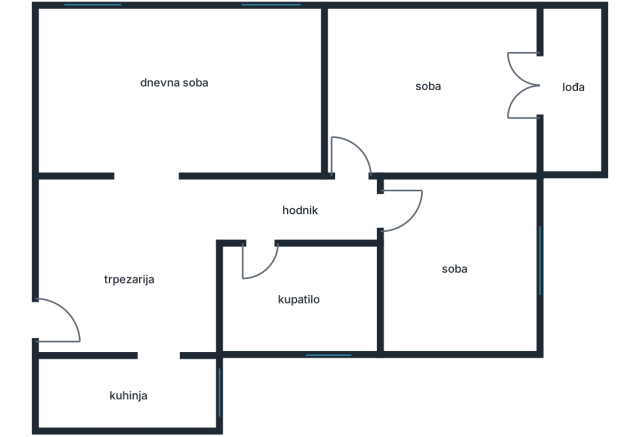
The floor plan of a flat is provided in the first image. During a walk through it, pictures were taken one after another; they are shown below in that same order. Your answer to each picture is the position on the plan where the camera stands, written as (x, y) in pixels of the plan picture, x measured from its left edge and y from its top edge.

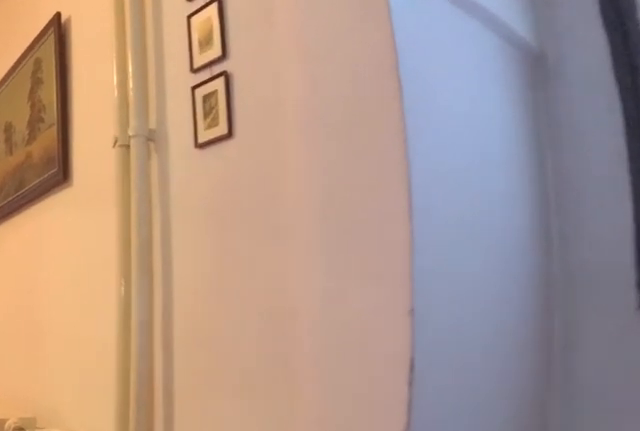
(157, 386)
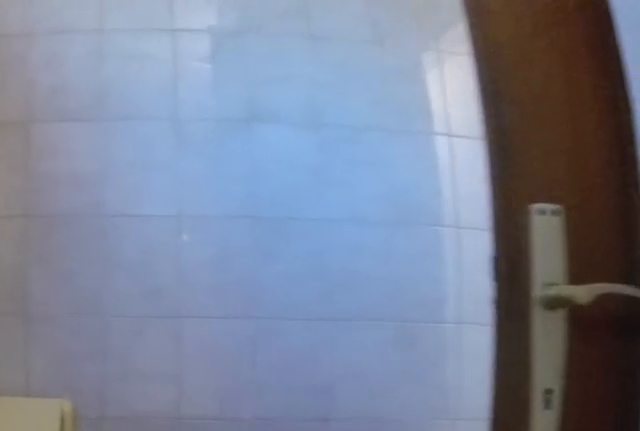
(306, 301)
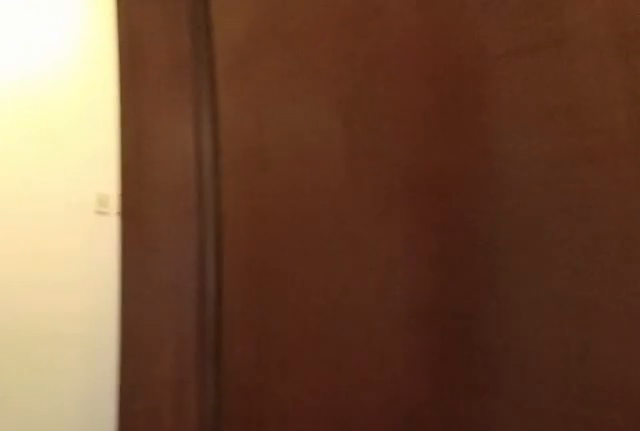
(376, 127)
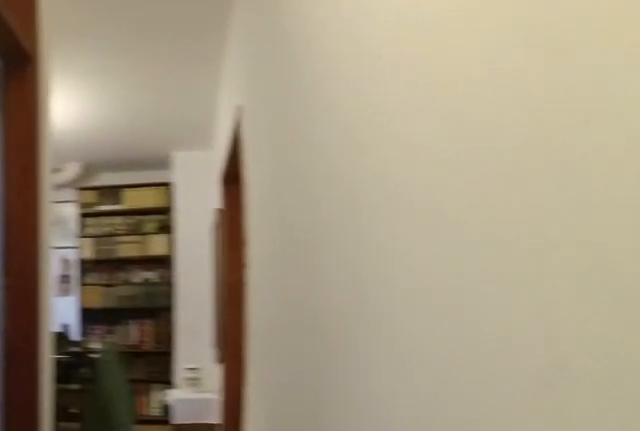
(360, 202)
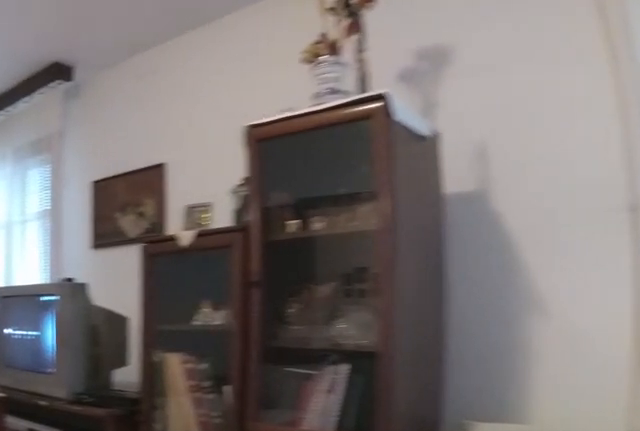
(269, 137)
